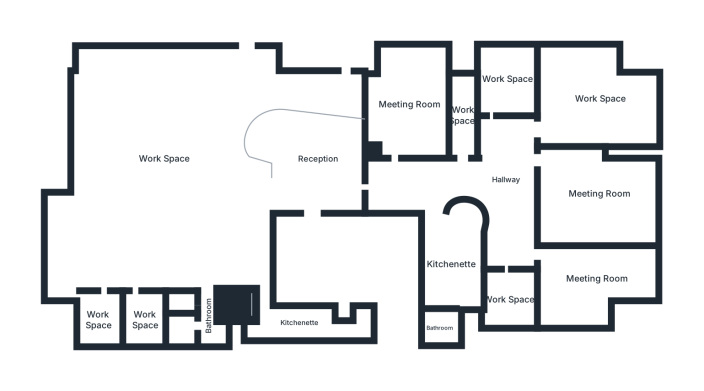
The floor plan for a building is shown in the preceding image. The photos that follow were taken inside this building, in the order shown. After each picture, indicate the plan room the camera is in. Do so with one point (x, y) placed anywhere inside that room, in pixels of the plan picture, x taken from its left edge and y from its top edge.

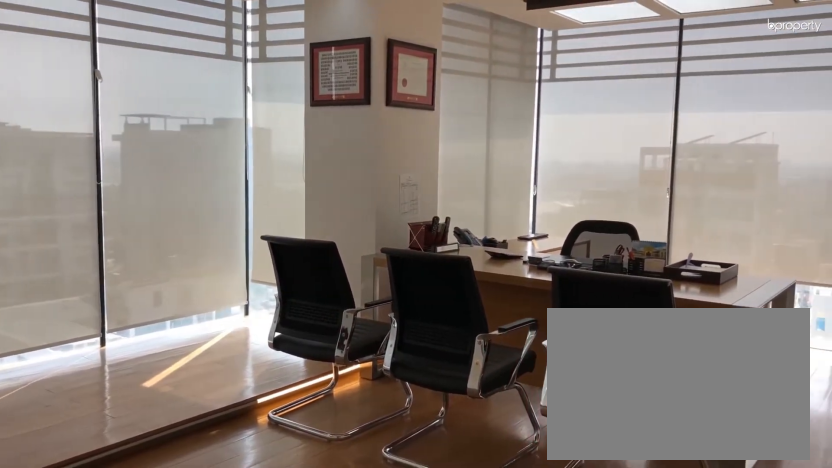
(600, 99)
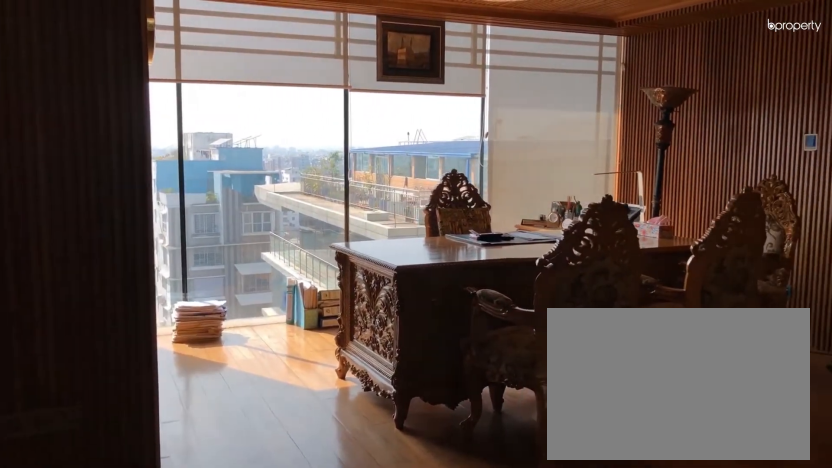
(599, 194)
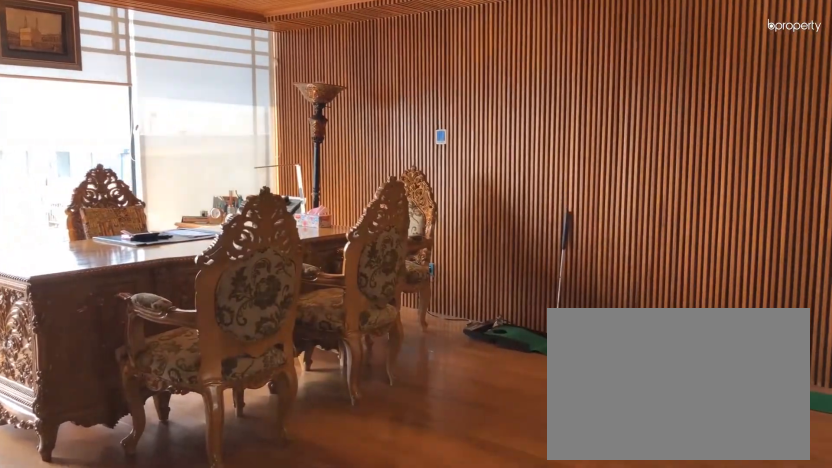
(599, 194)
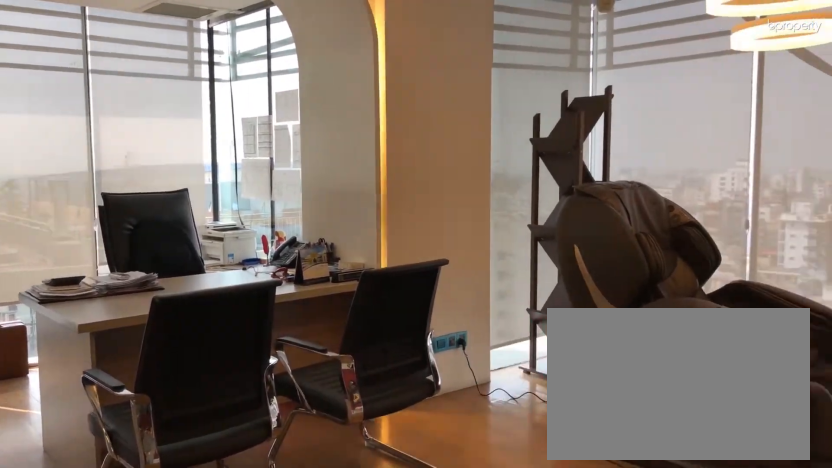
(596, 280)
